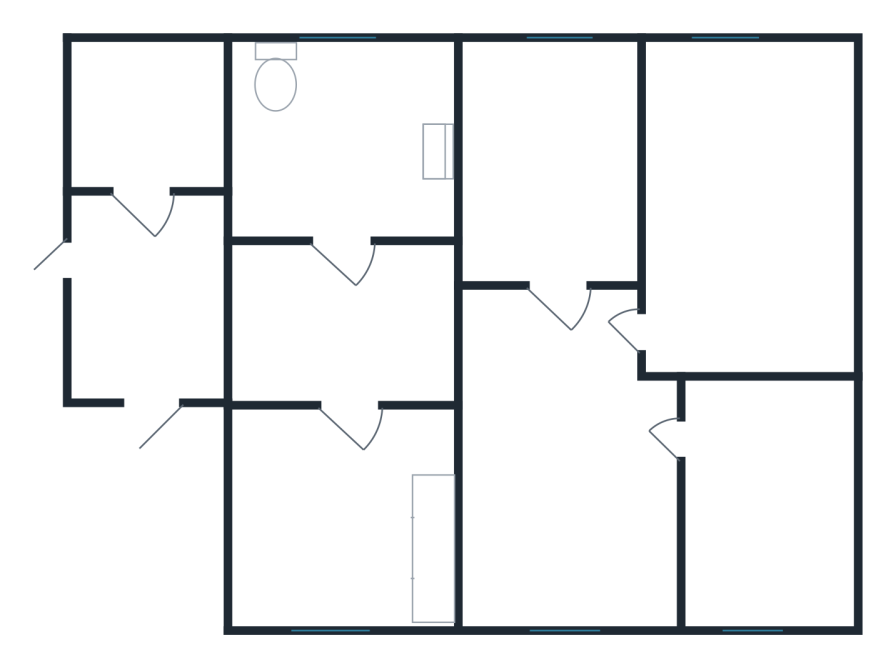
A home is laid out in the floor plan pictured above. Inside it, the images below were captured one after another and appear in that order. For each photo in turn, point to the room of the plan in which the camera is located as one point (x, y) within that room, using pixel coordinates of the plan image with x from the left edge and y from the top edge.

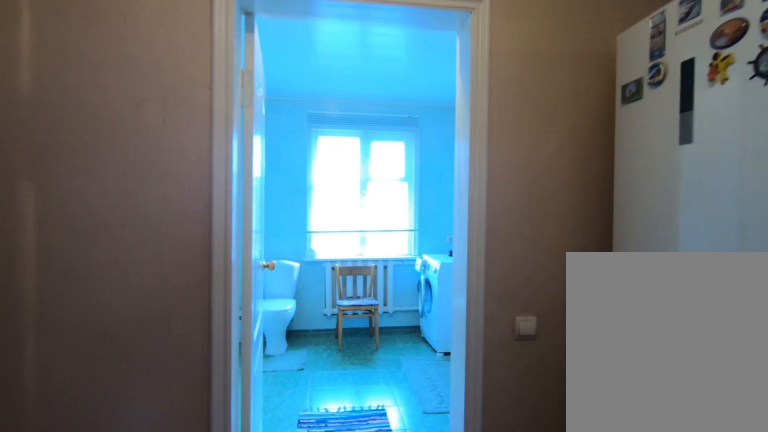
(353, 350)
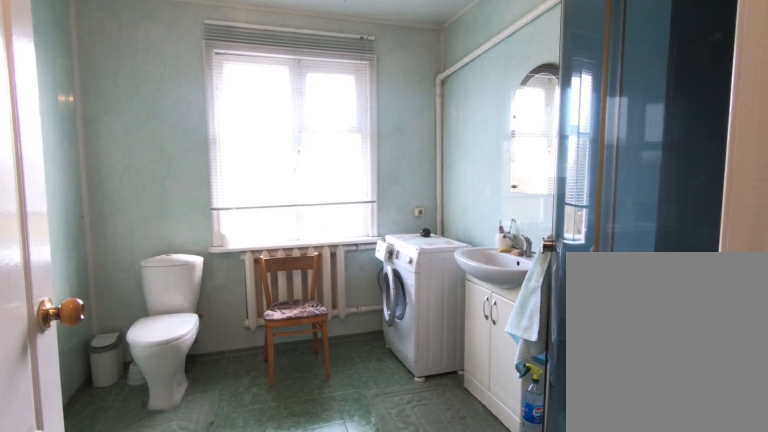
(345, 223)
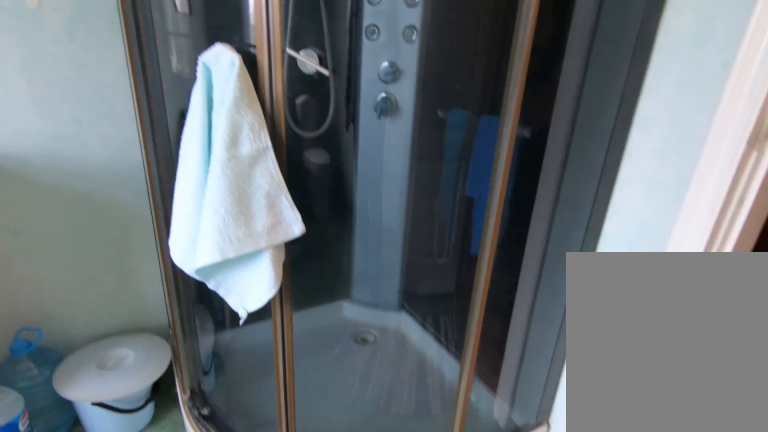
(345, 223)
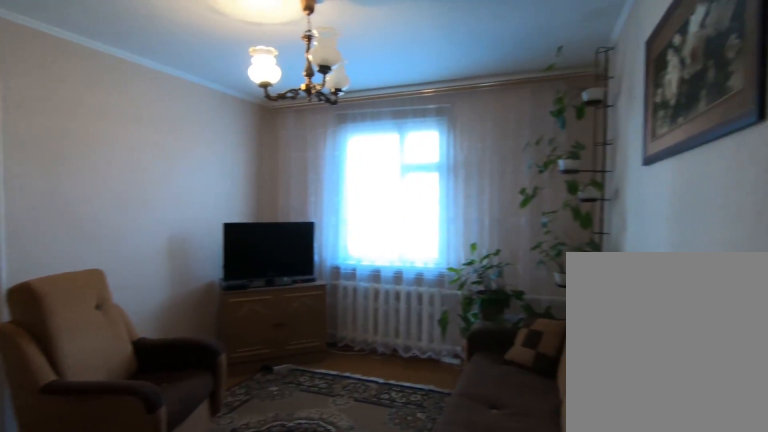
(510, 418)
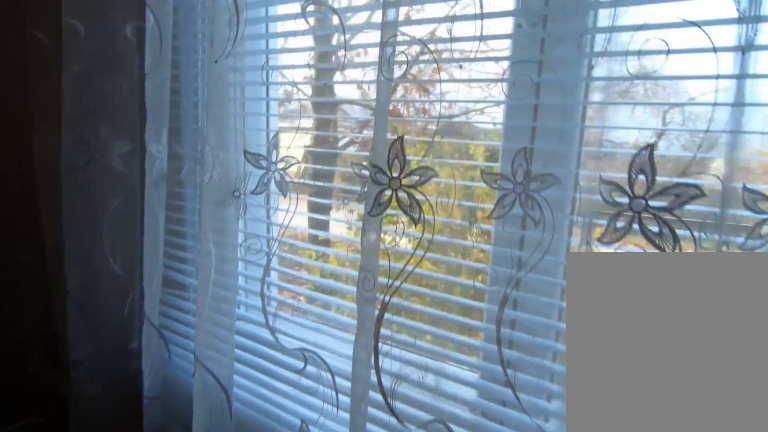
(563, 602)
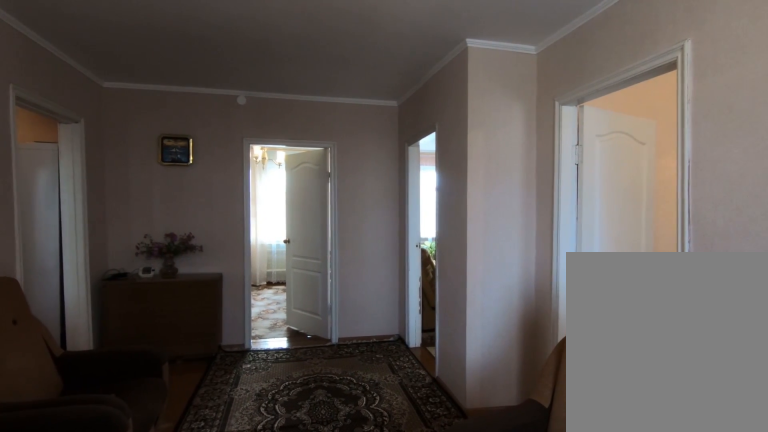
(563, 602)
